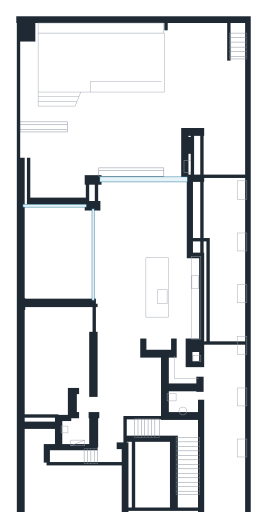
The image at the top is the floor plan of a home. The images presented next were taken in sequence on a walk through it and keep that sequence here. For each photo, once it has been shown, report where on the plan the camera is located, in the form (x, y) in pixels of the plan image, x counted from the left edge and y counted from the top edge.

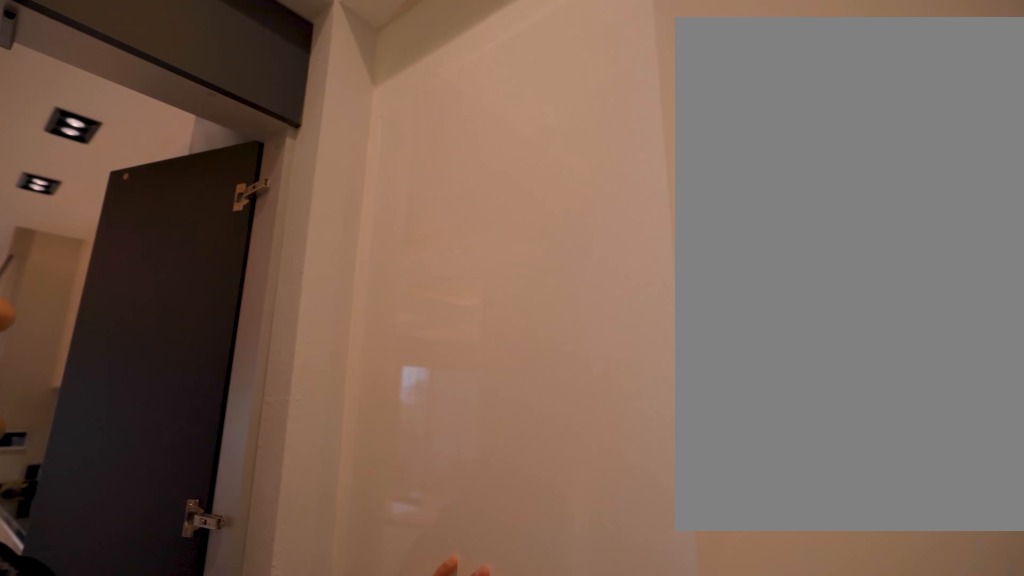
(181, 358)
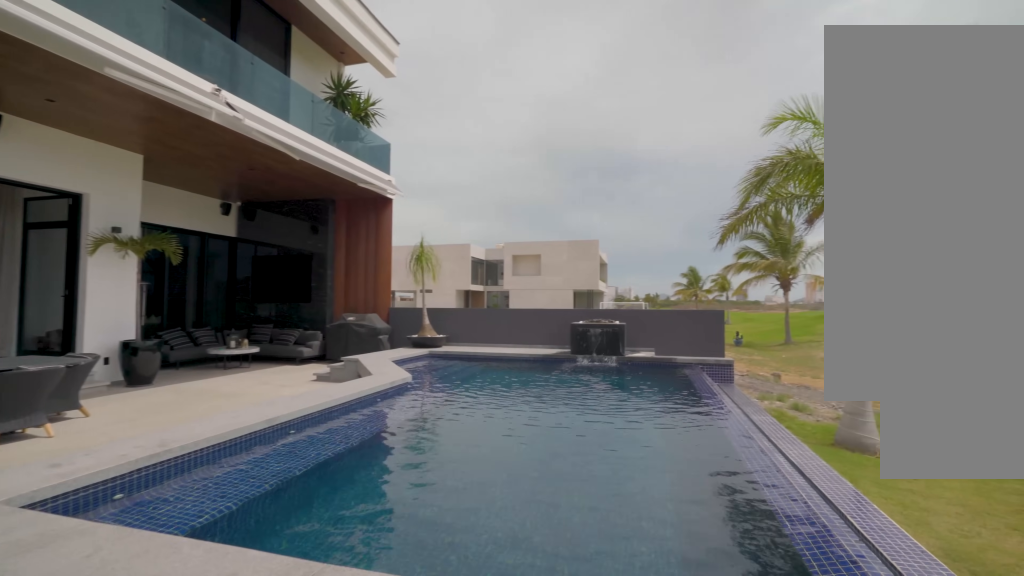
(184, 65)
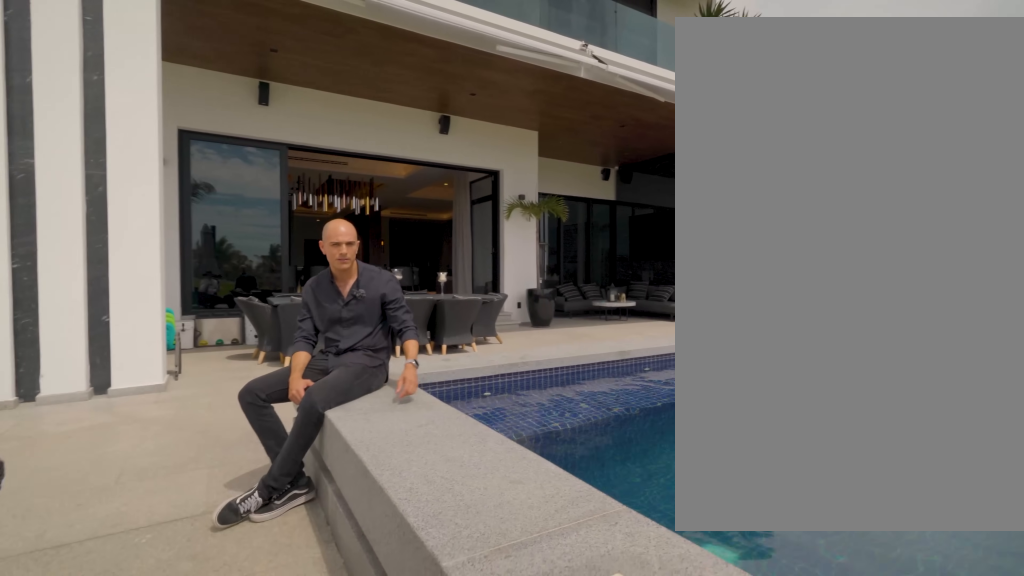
(184, 65)
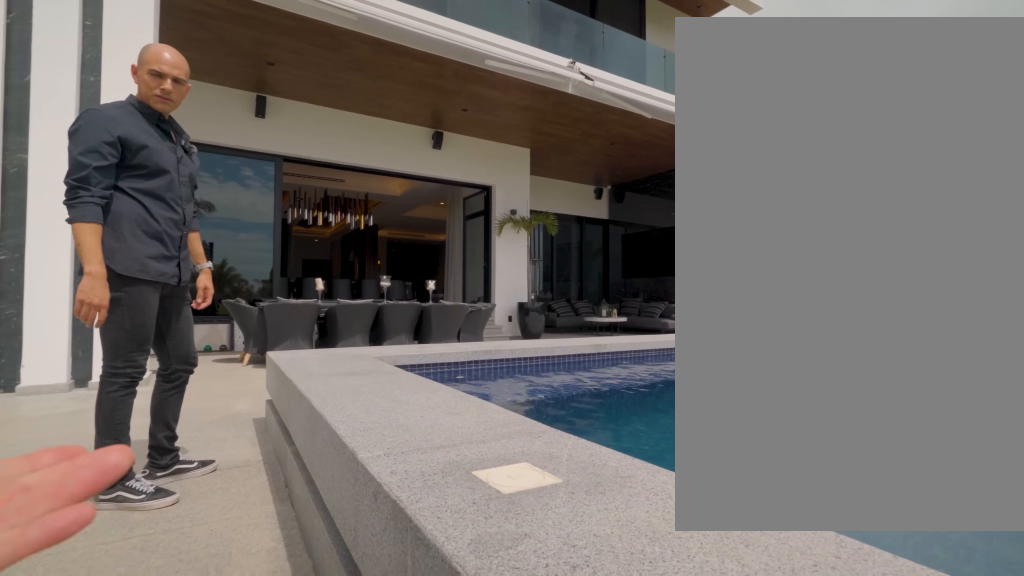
(184, 65)
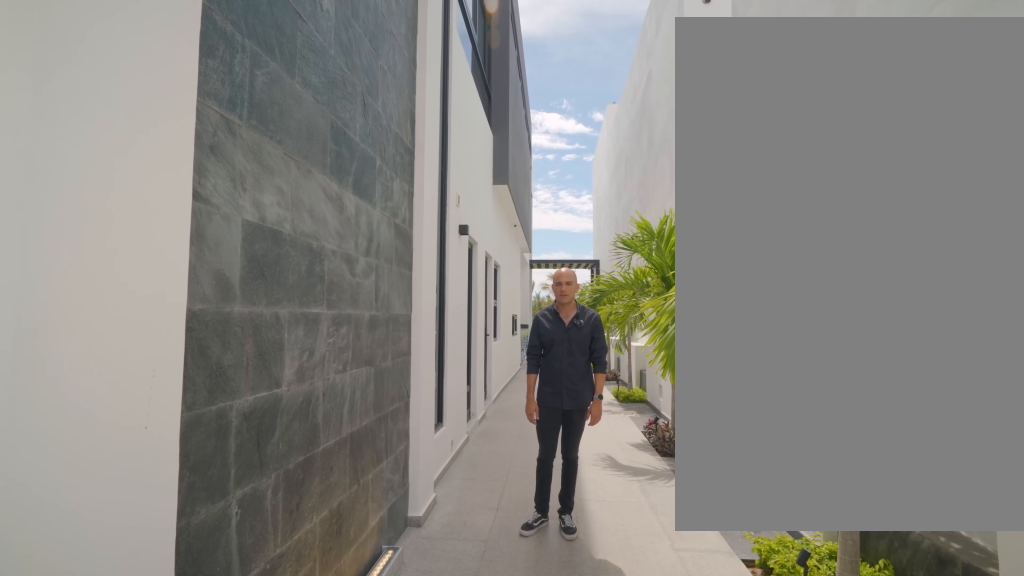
(227, 498)
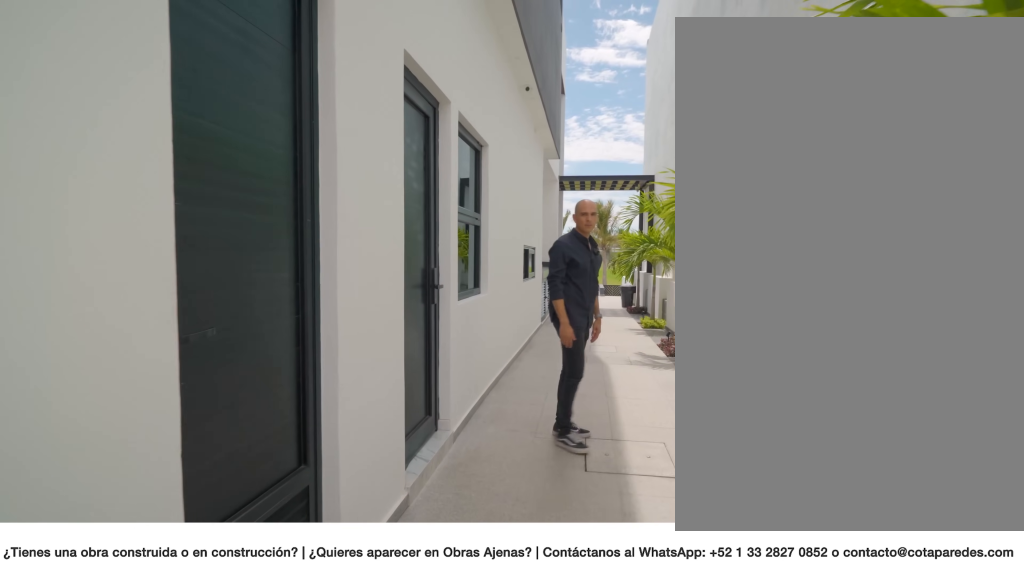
(225, 431)
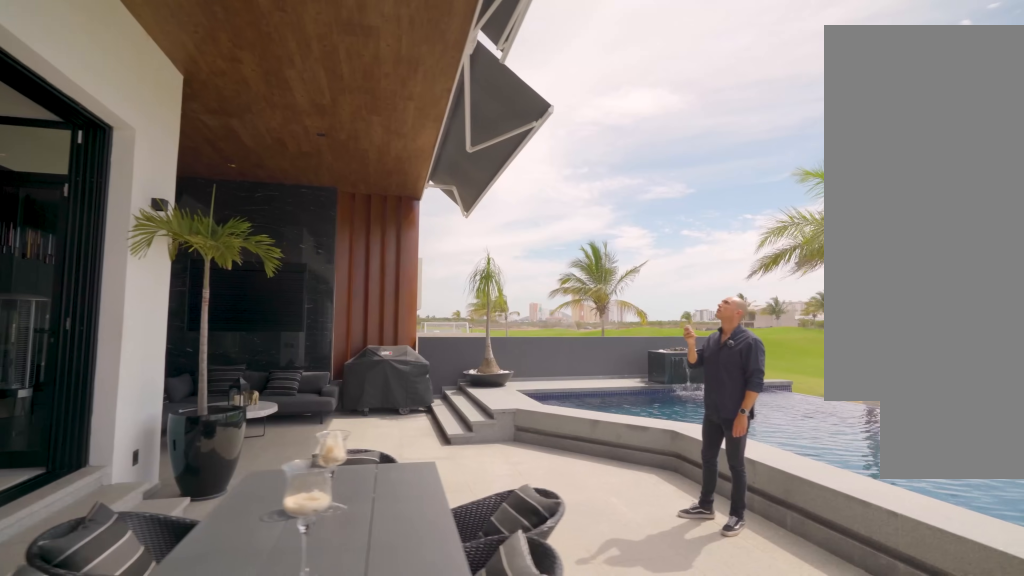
(174, 132)
